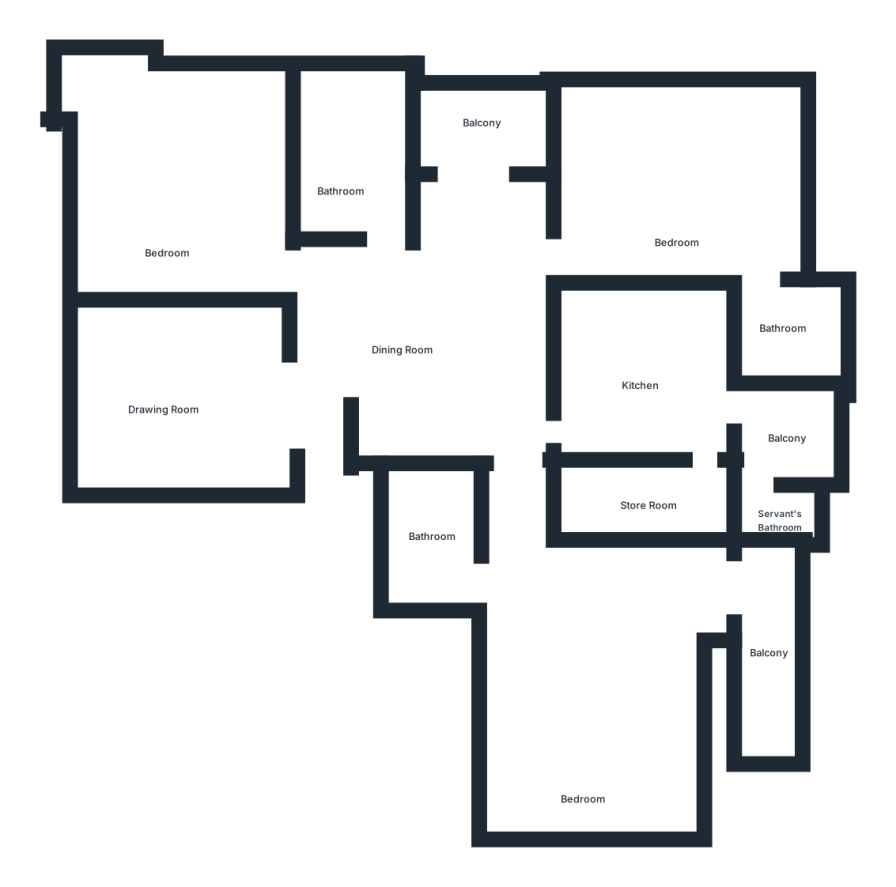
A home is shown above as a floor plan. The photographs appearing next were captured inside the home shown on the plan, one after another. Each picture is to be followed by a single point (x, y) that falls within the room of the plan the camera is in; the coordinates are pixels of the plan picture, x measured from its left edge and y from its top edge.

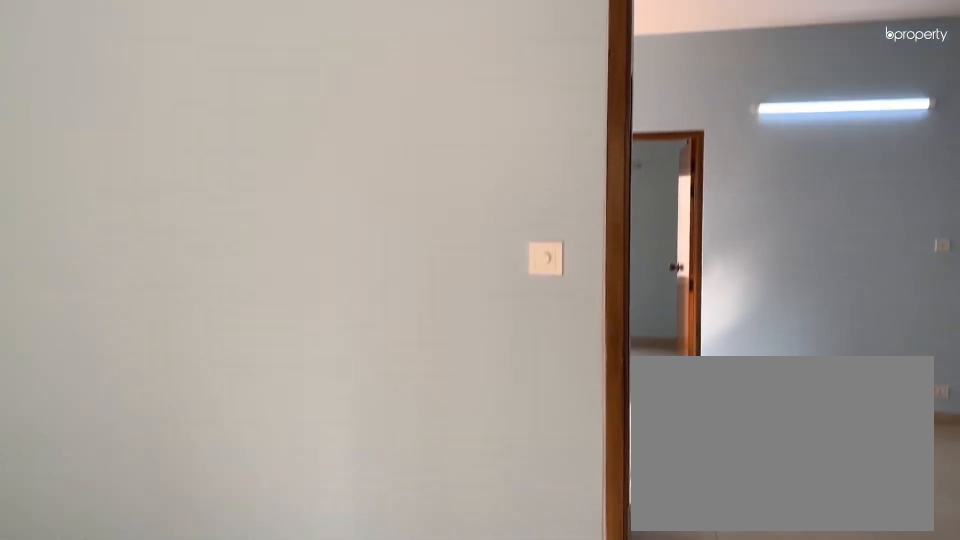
(168, 205)
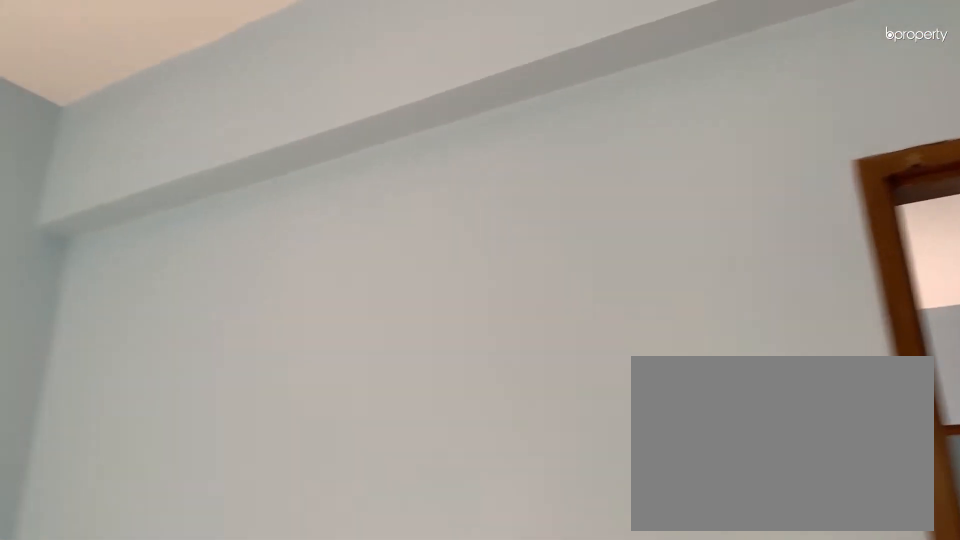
(167, 205)
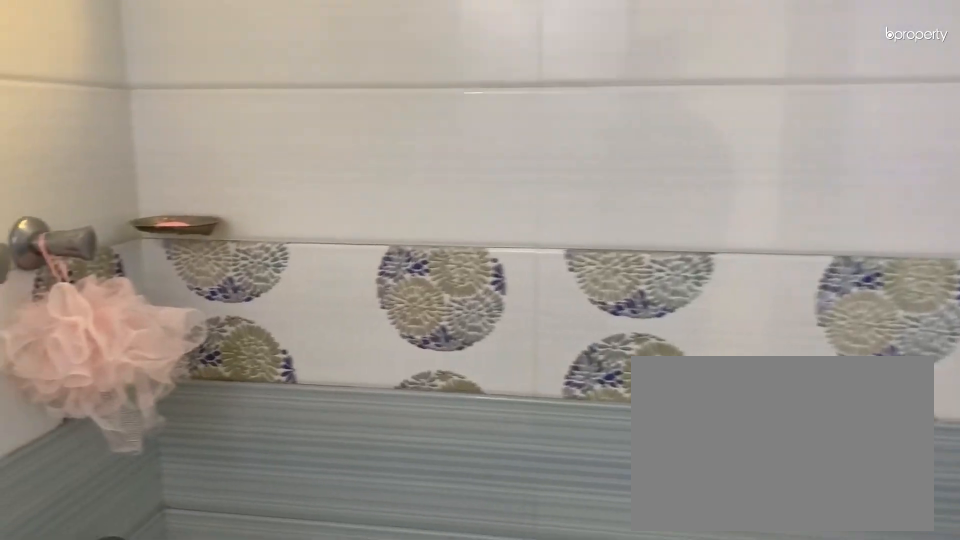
(343, 173)
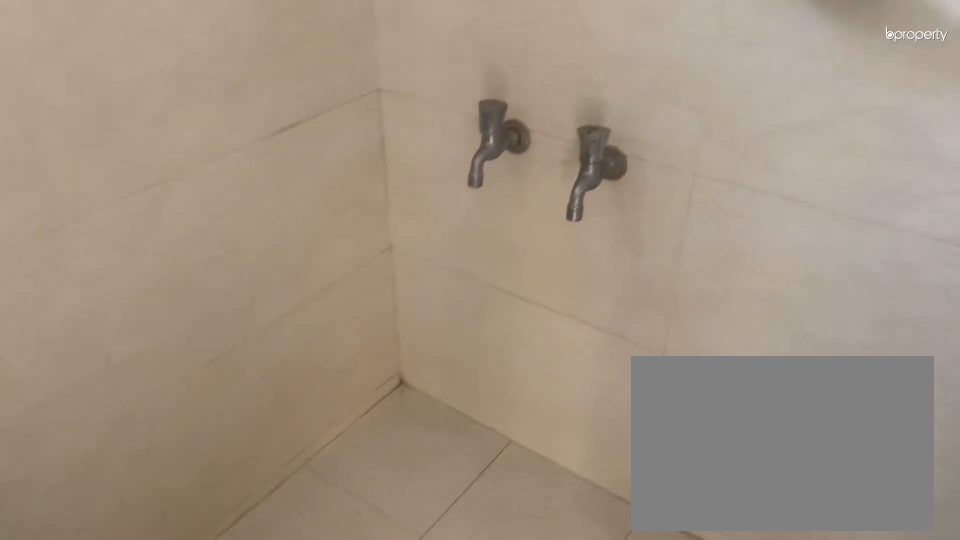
(783, 330)
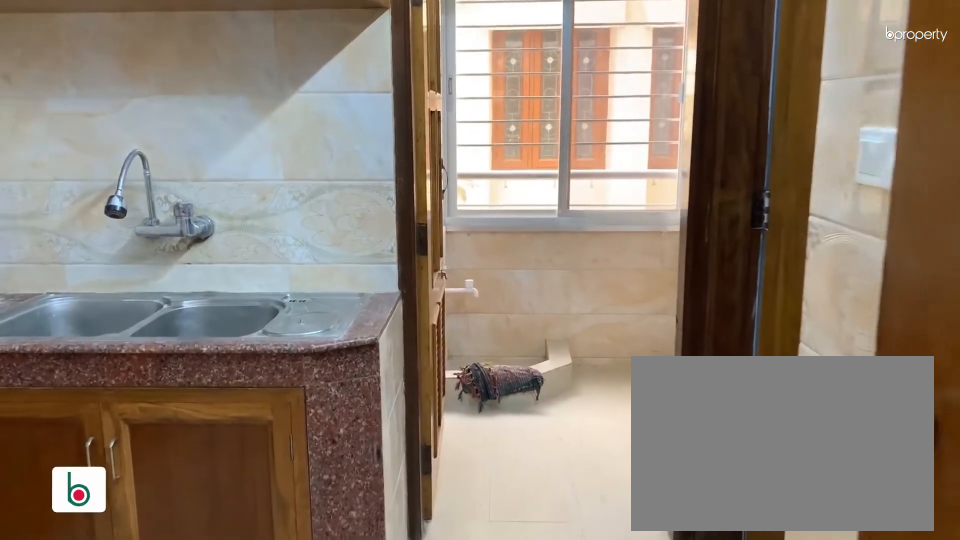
(643, 381)
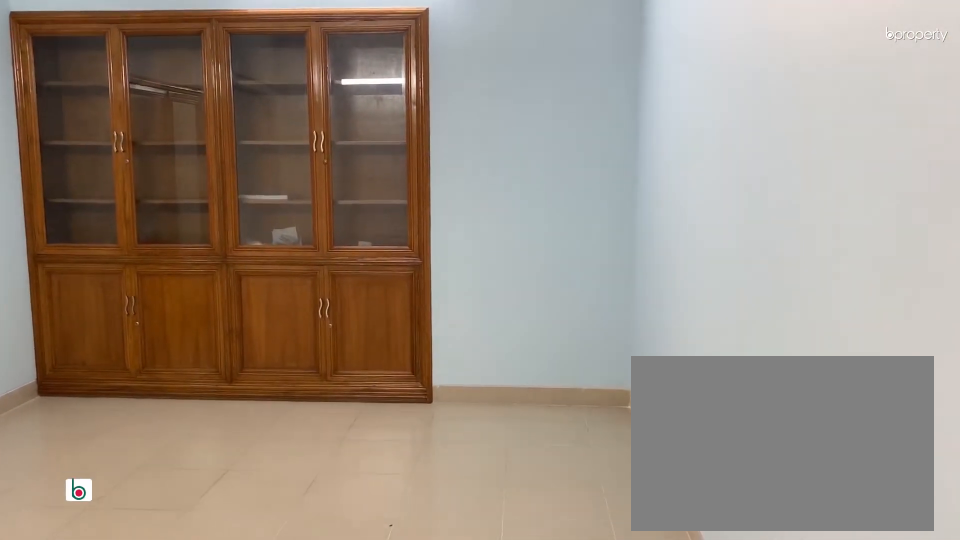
(594, 701)
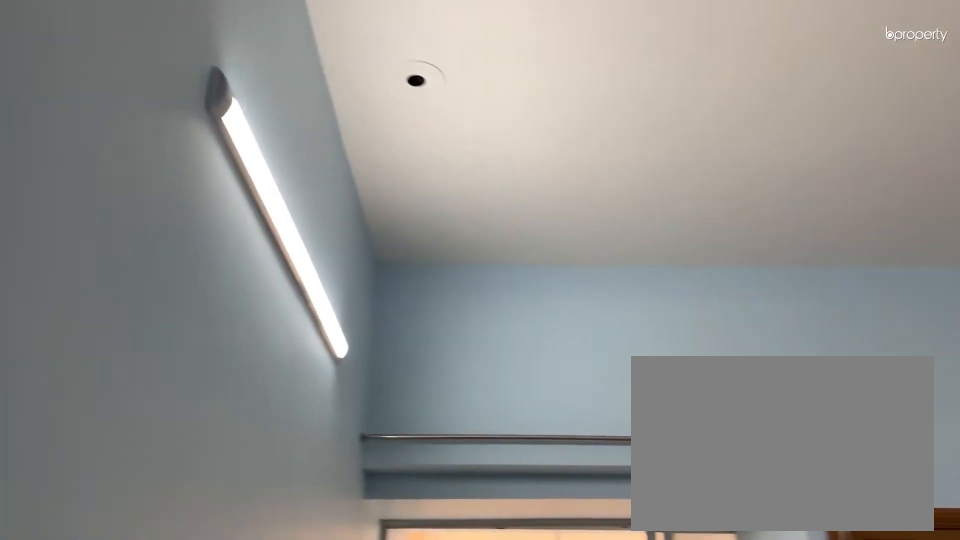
(594, 701)
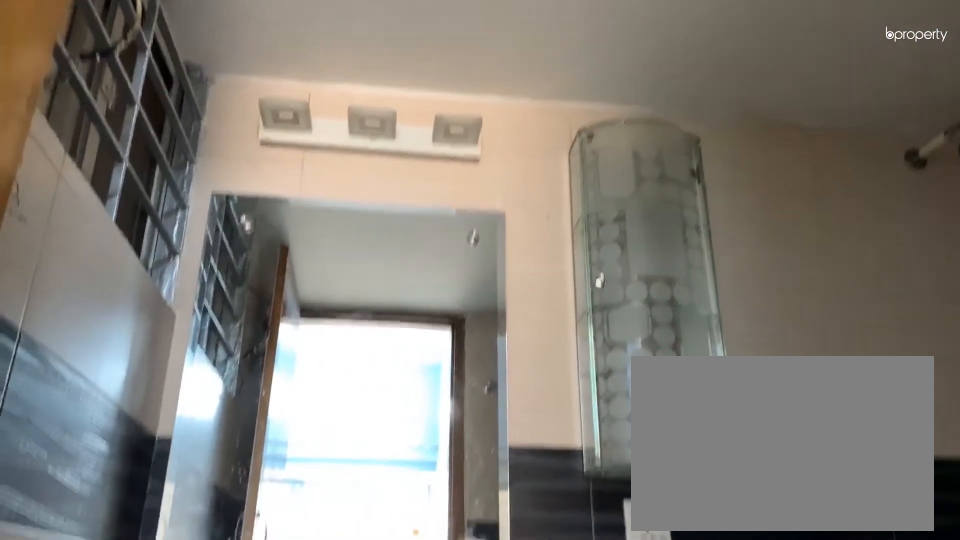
(425, 544)
